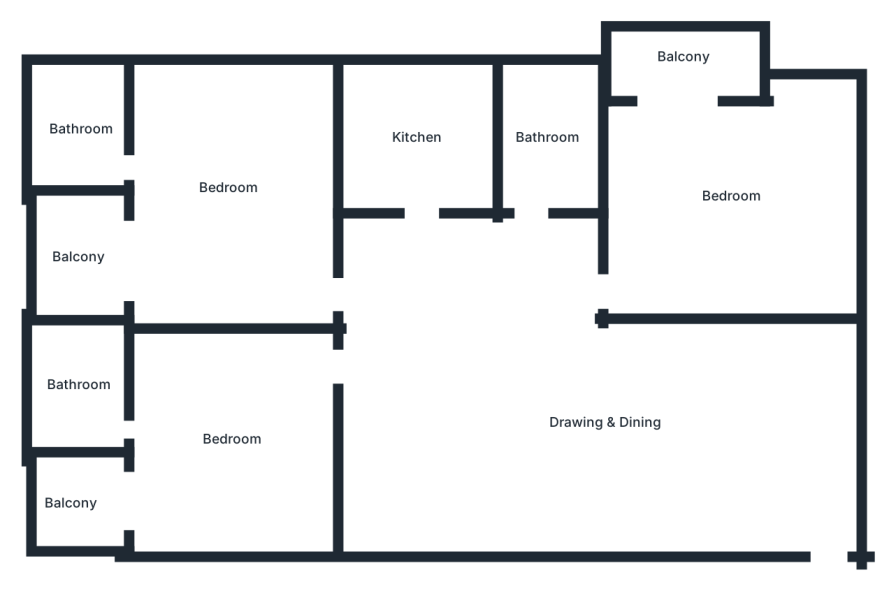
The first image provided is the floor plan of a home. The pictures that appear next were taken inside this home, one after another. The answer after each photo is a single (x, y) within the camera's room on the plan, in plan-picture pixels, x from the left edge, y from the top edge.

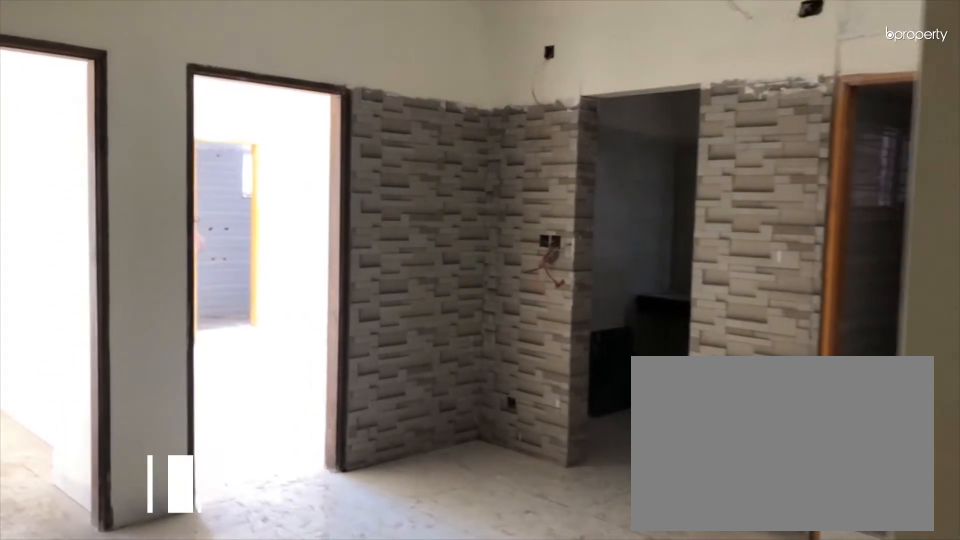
(603, 420)
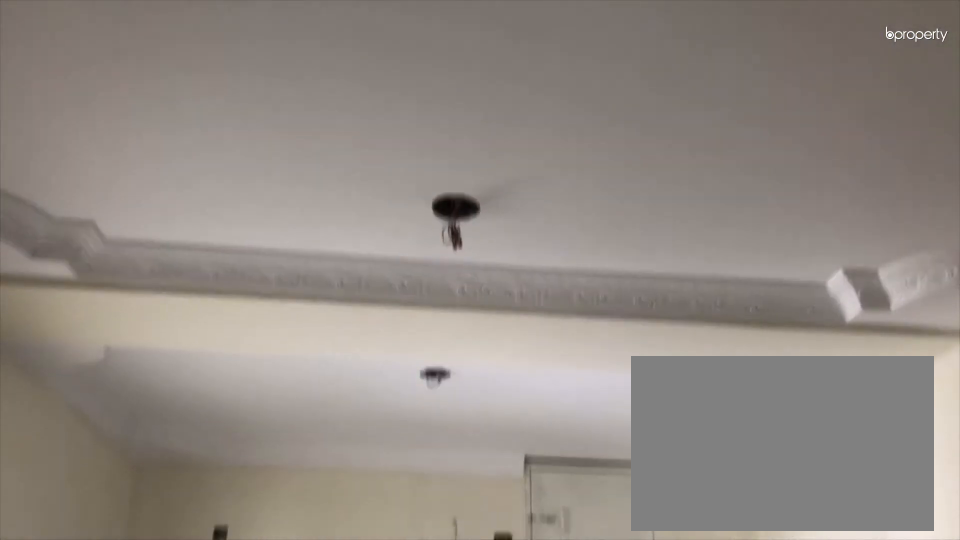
(603, 420)
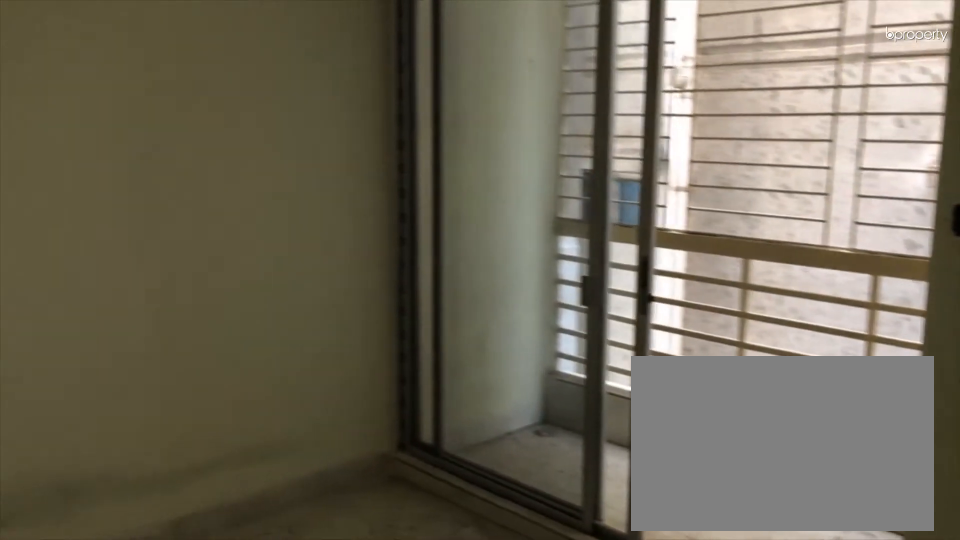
(733, 197)
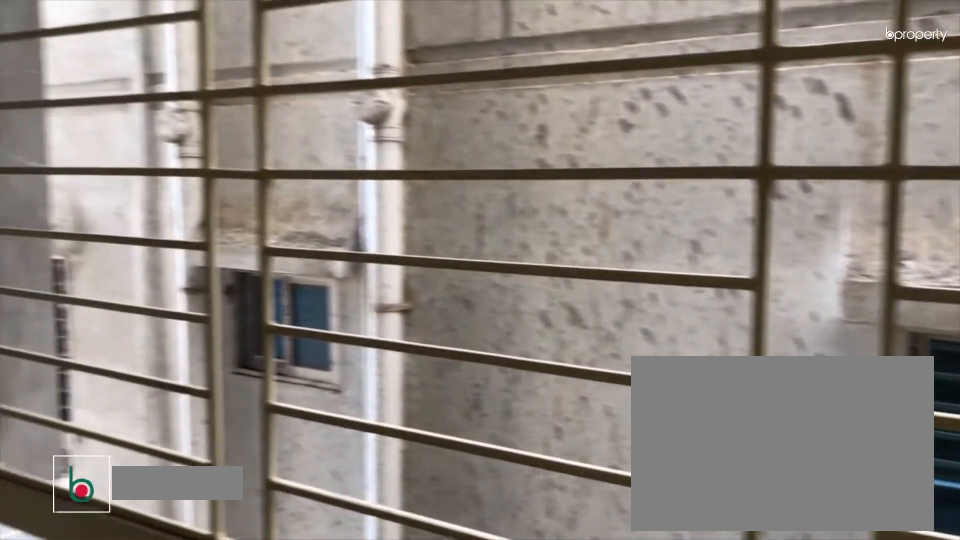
(684, 59)
